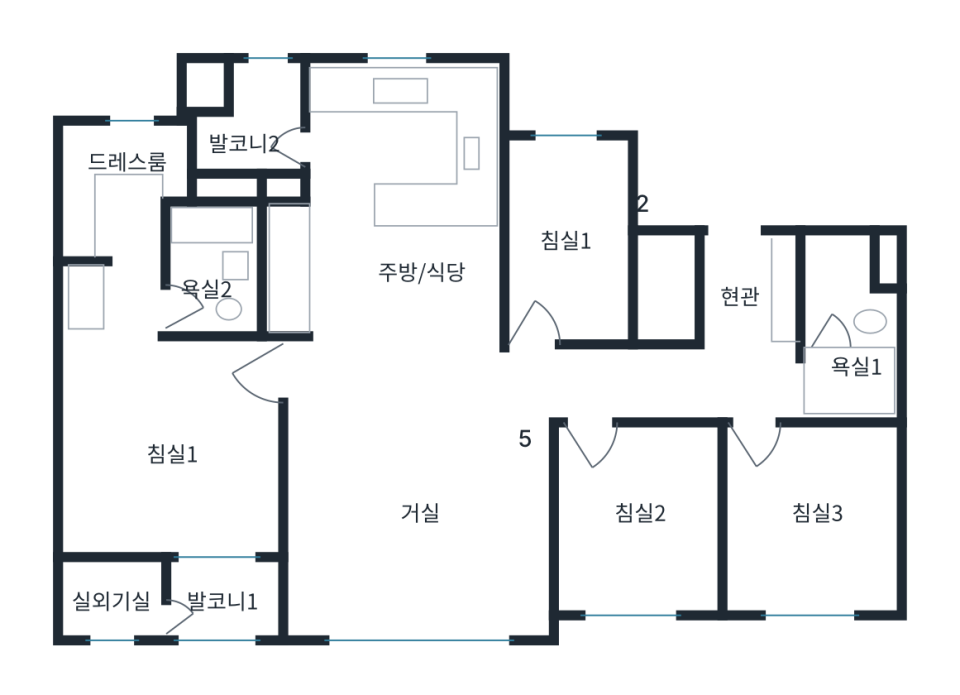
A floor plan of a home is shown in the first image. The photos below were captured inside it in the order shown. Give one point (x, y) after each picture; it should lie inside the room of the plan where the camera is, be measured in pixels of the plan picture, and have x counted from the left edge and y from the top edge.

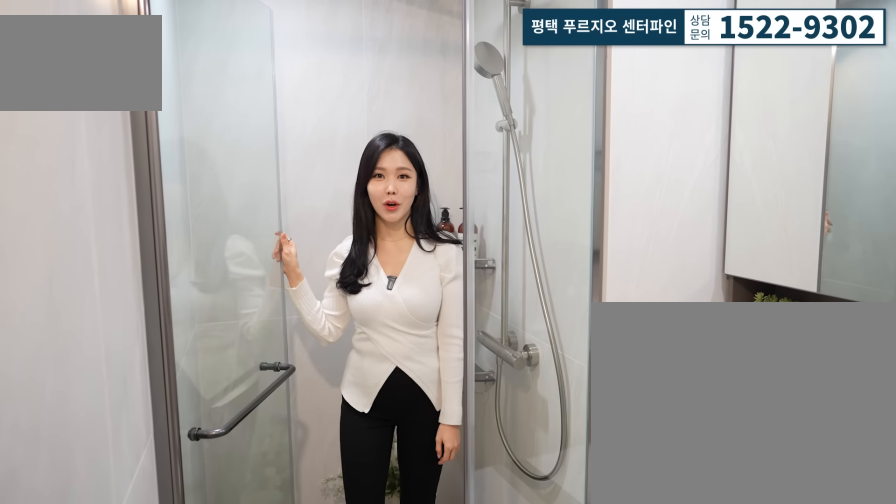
(836, 359)
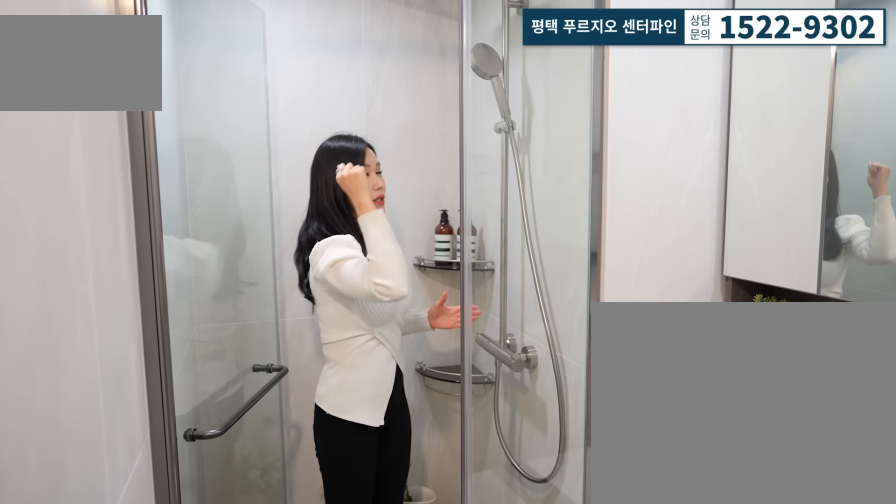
(868, 382)
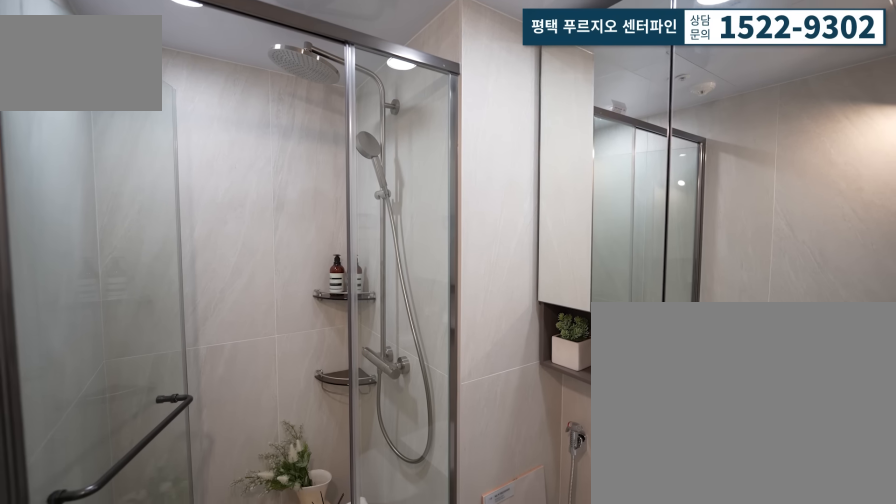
(833, 358)
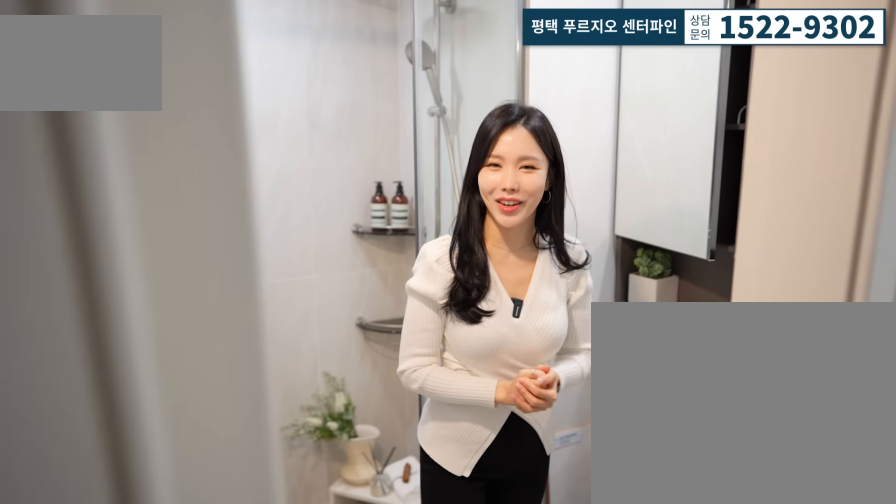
(834, 358)
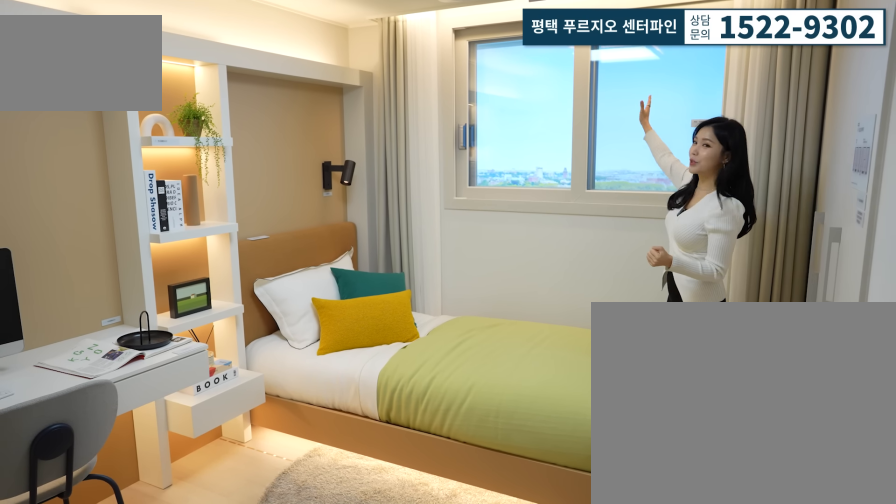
(815, 523)
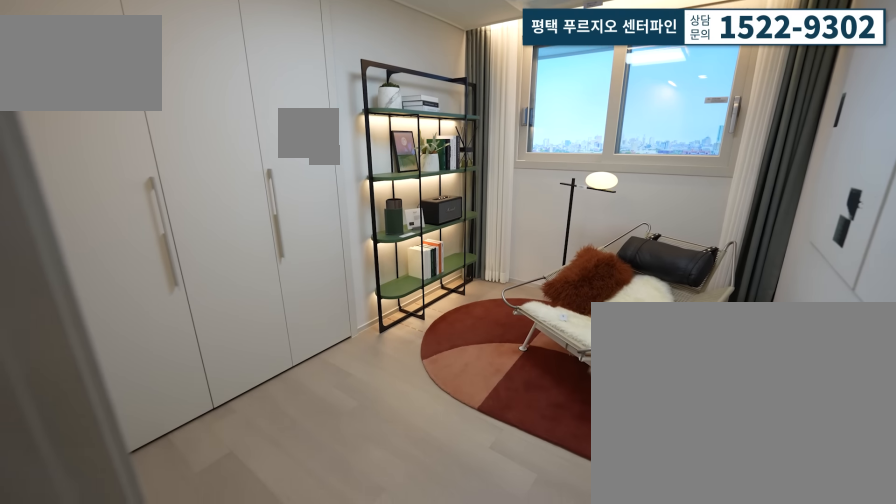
(643, 541)
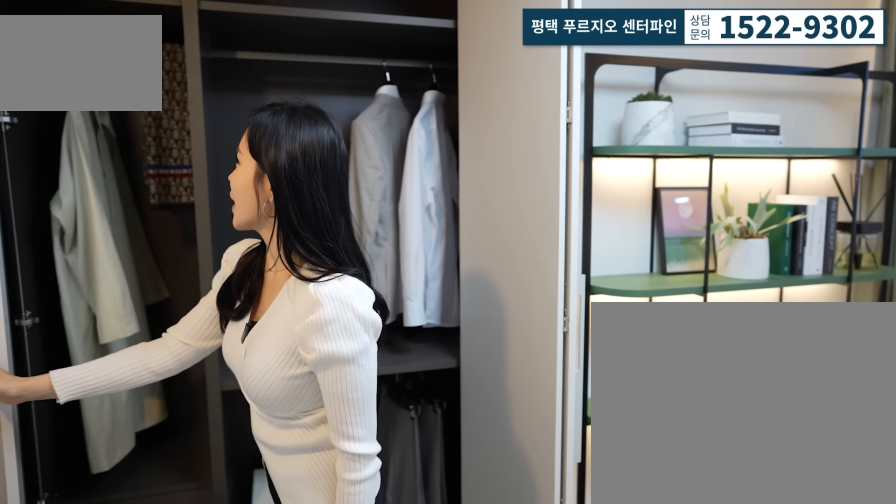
(643, 541)
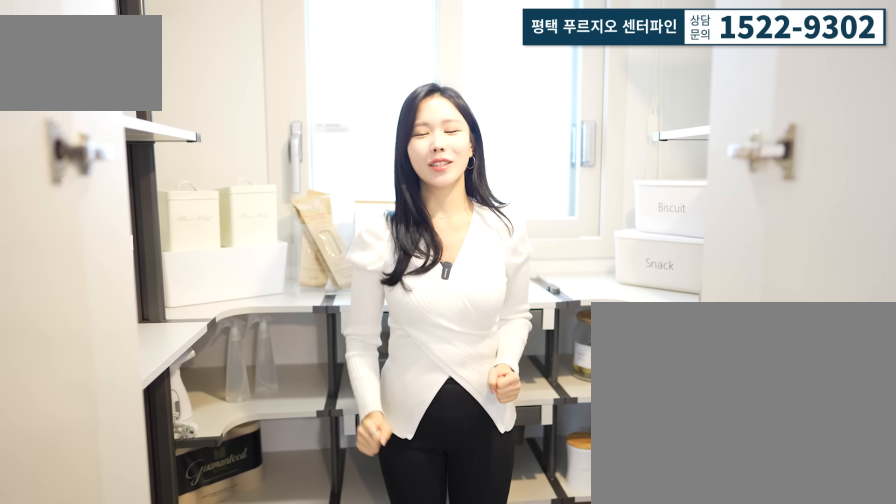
(566, 268)
